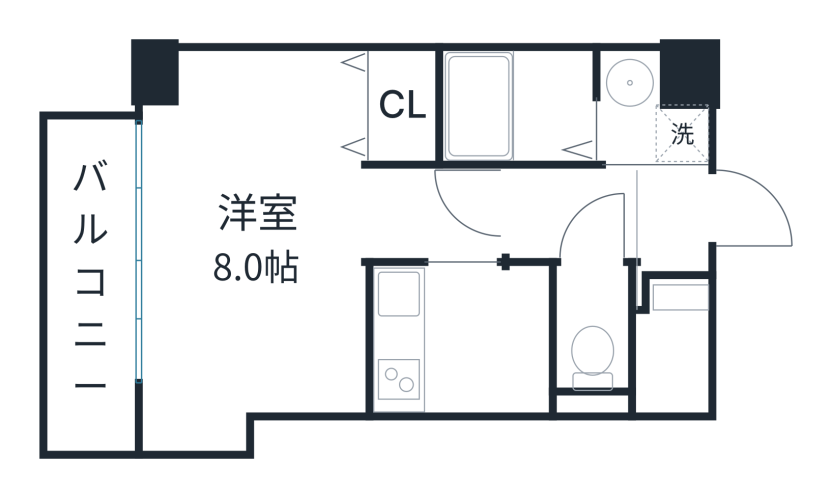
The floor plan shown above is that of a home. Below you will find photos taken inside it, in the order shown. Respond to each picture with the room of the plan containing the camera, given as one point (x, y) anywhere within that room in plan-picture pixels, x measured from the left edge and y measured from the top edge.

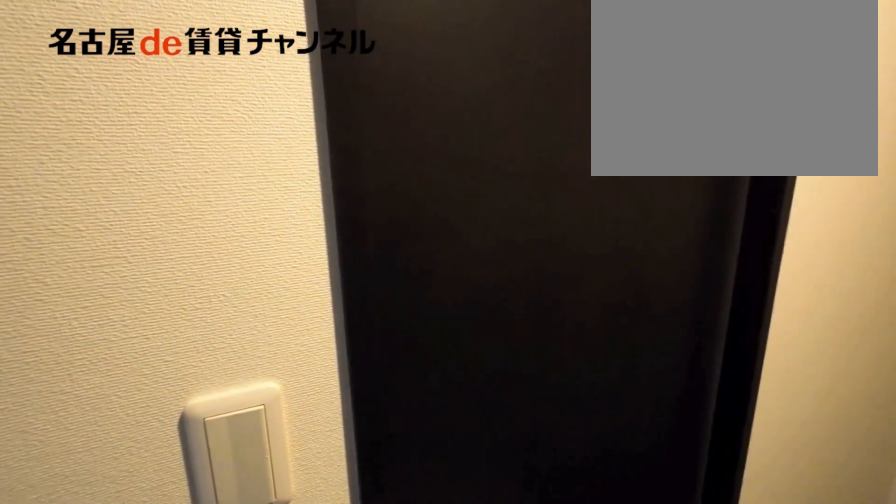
(573, 214)
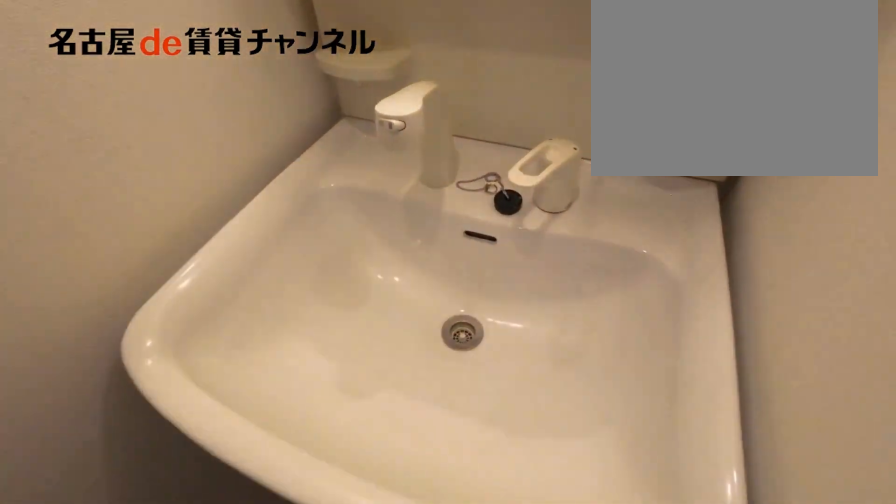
(647, 113)
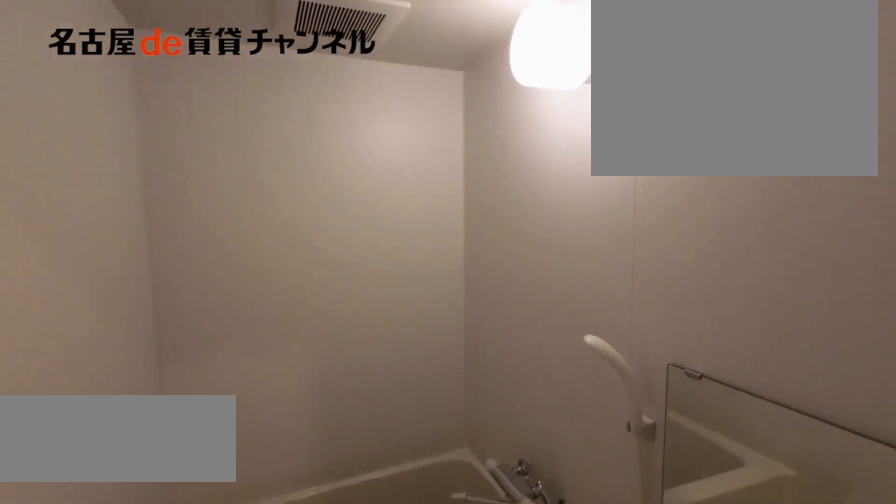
(518, 106)
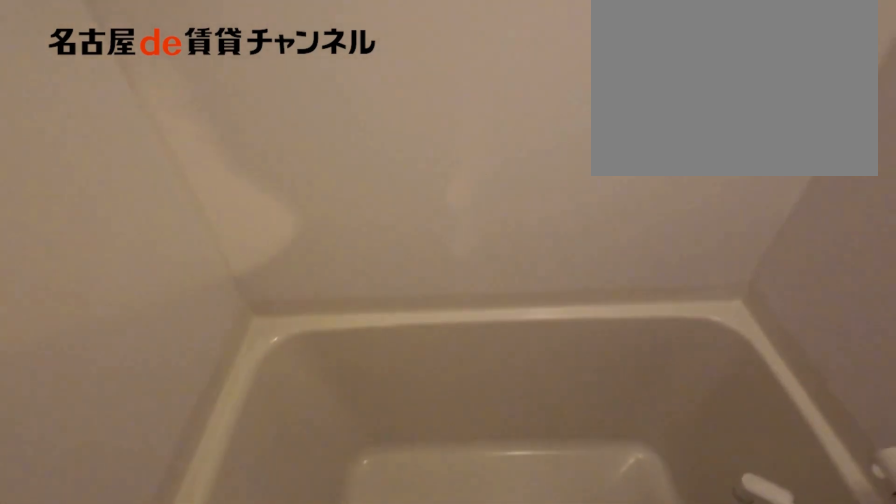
(518, 106)
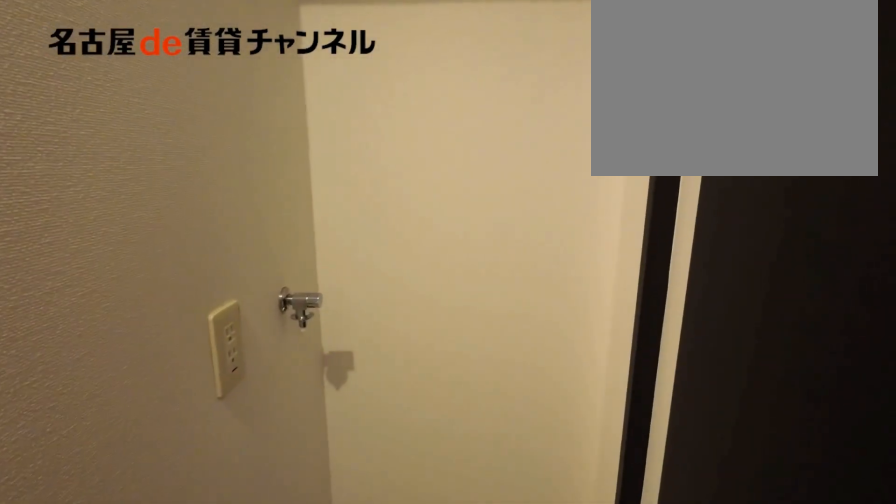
(647, 113)
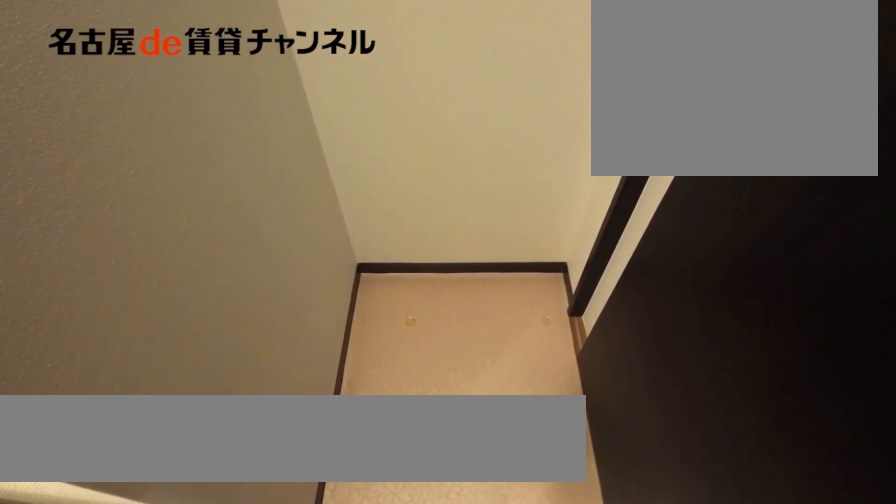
(647, 113)
